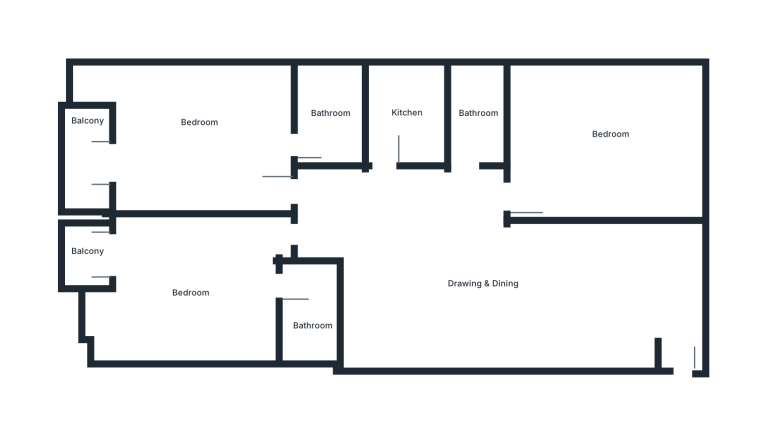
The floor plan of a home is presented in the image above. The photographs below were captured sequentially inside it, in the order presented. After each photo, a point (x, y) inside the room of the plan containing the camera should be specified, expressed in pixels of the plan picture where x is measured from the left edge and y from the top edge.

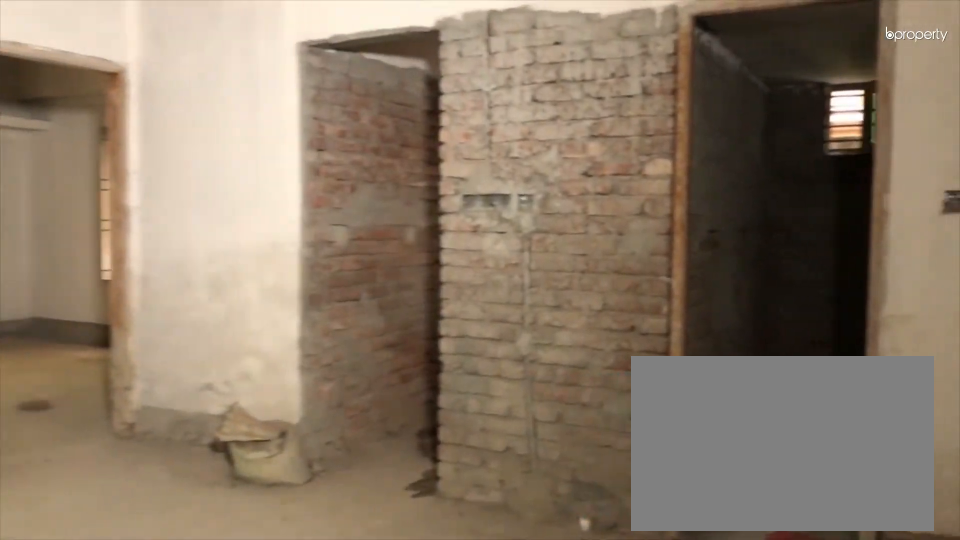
(431, 272)
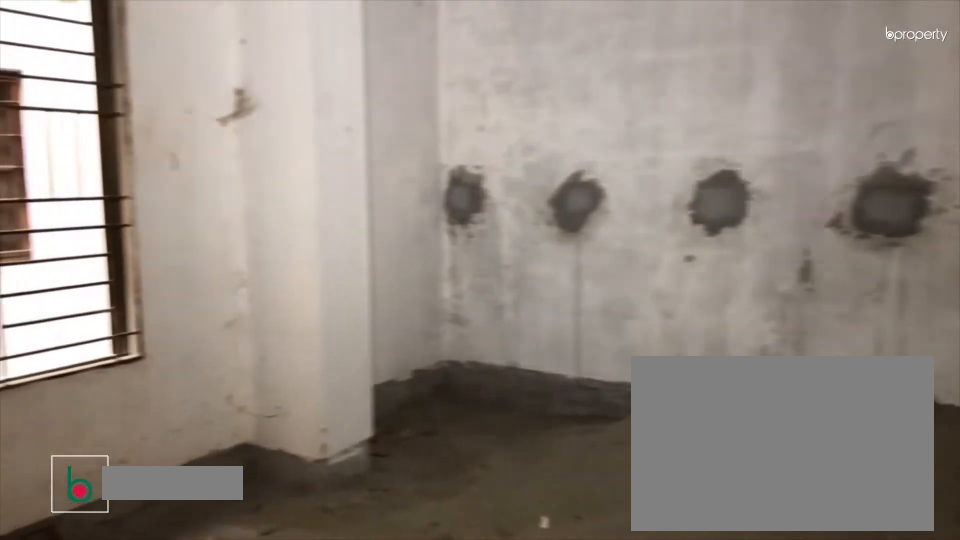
(612, 141)
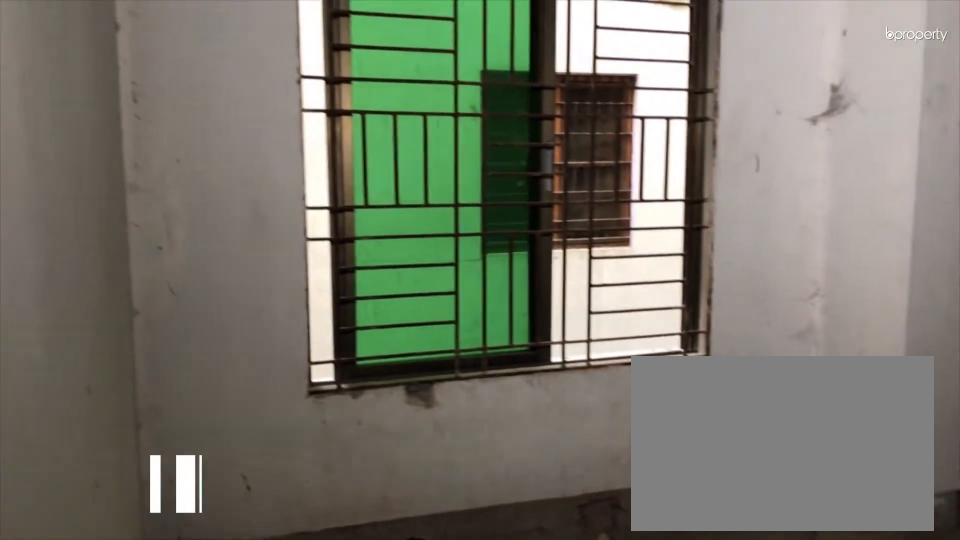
(612, 141)
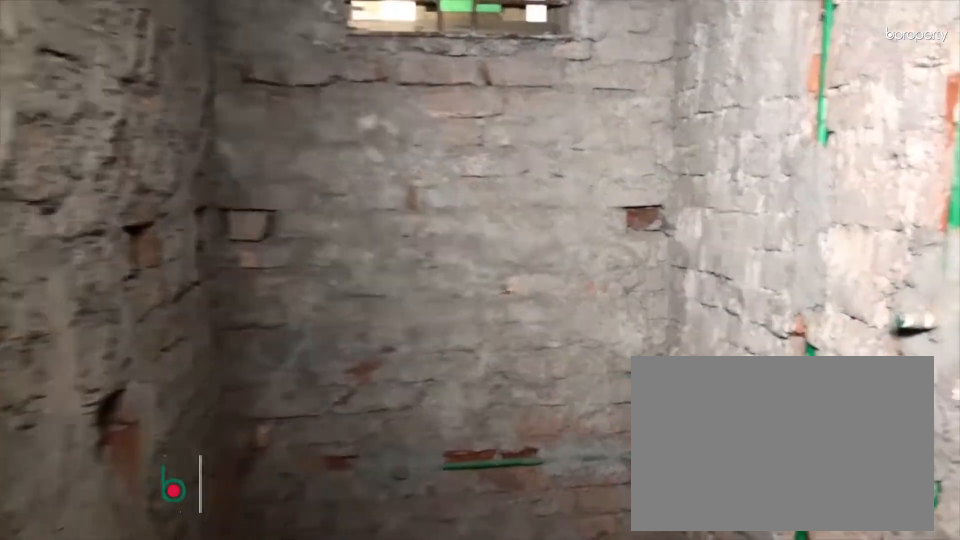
(479, 113)
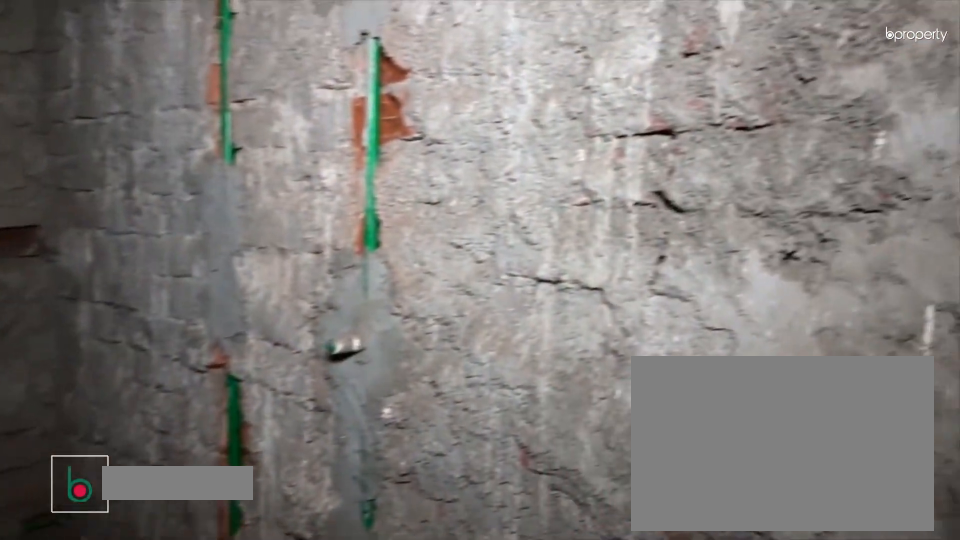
(479, 113)
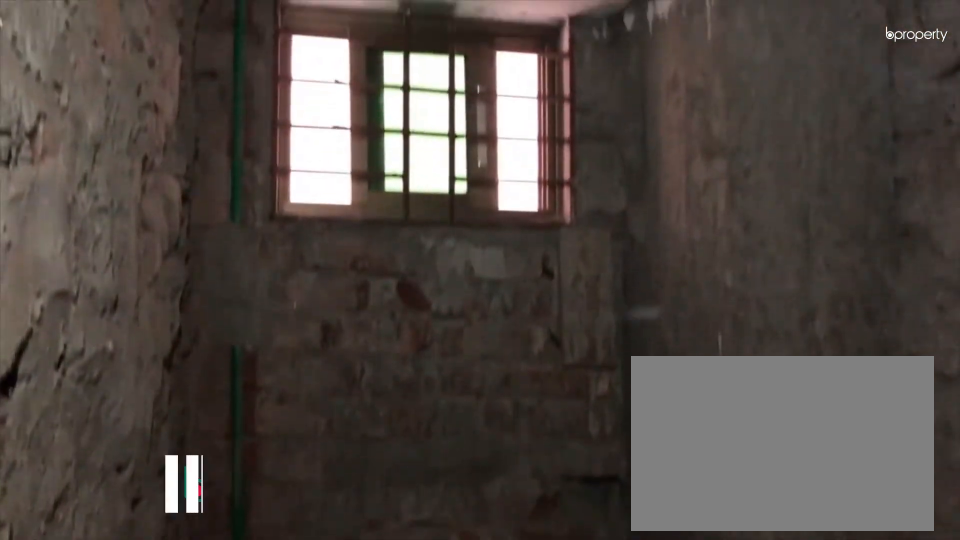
(328, 113)
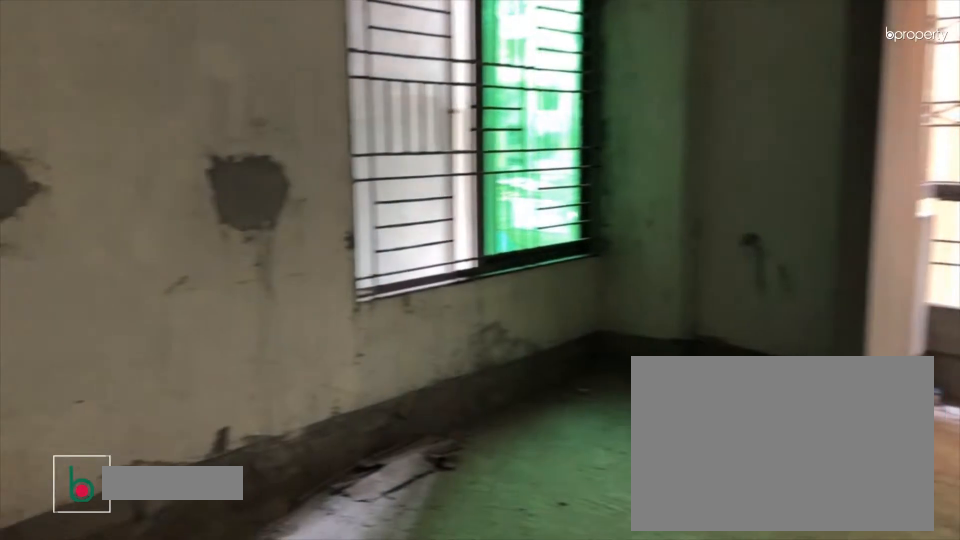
(185, 293)
